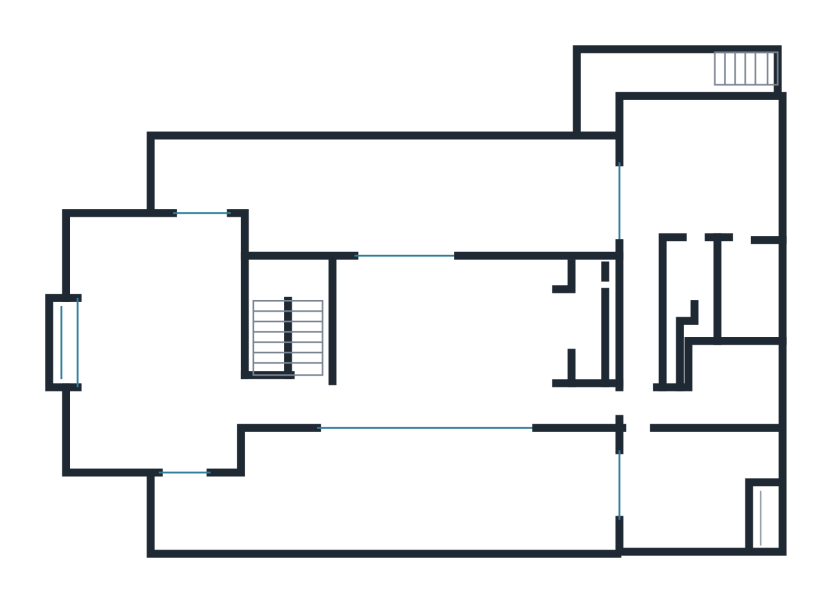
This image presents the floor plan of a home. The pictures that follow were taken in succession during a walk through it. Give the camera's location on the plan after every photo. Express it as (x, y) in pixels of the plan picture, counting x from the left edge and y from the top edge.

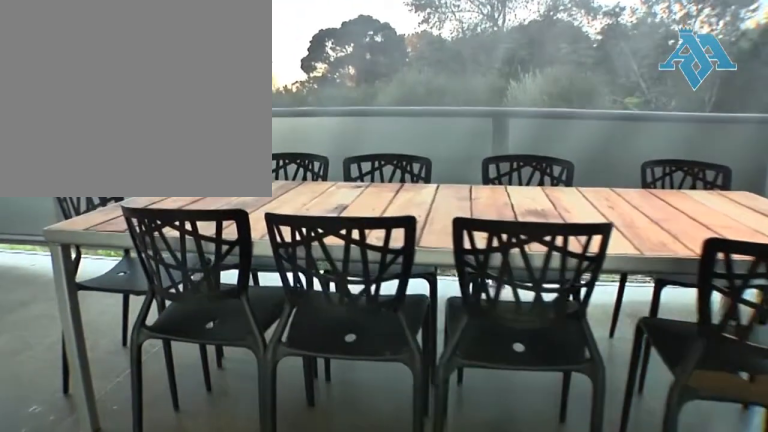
(377, 181)
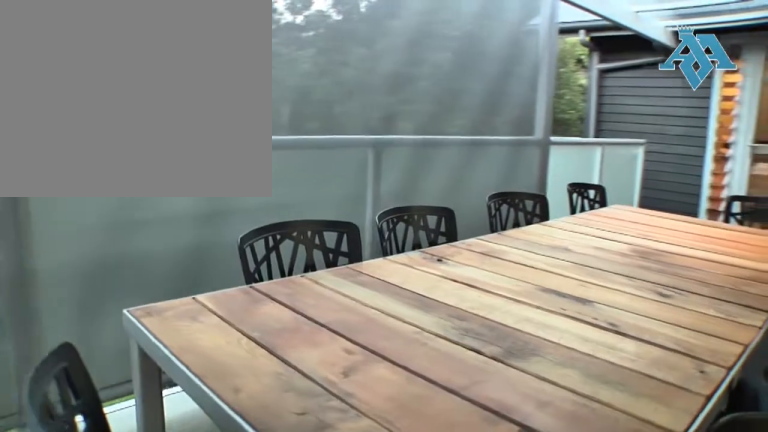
(377, 181)
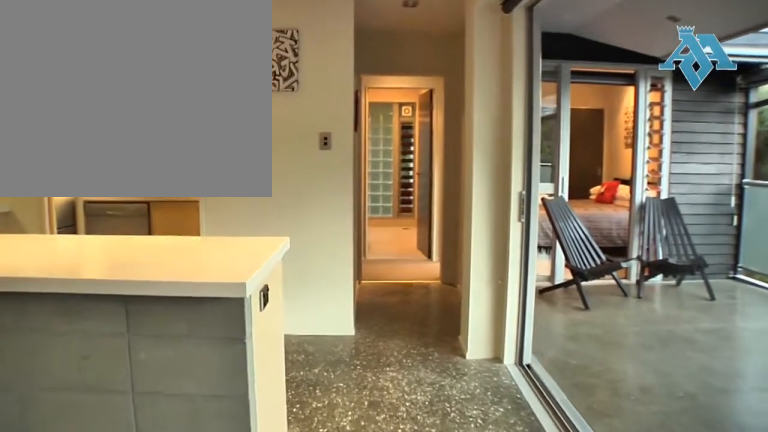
(495, 388)
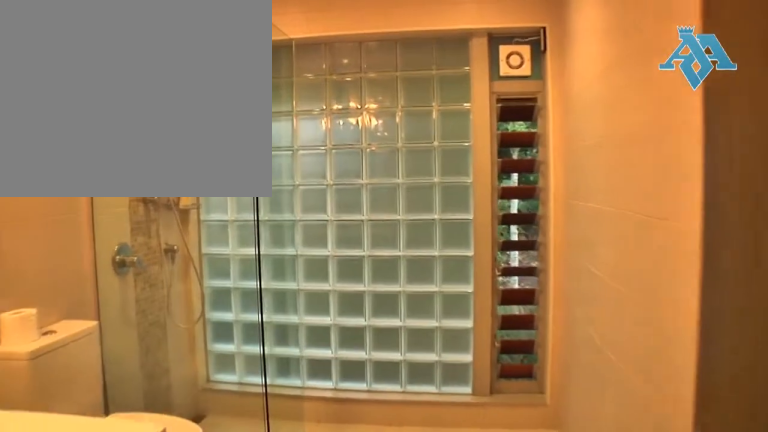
(737, 379)
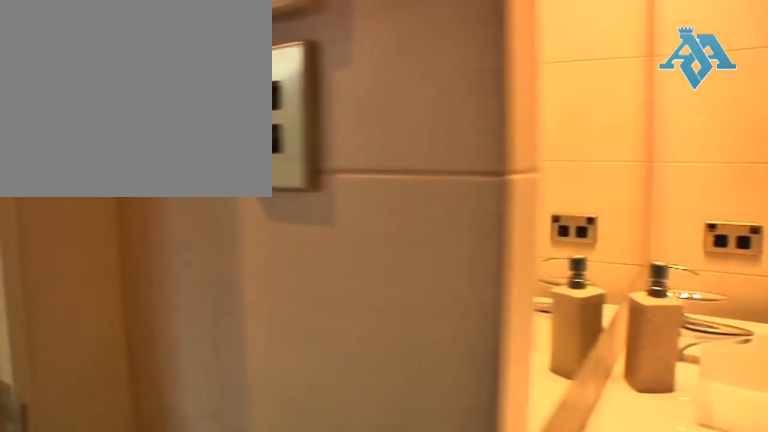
(736, 381)
